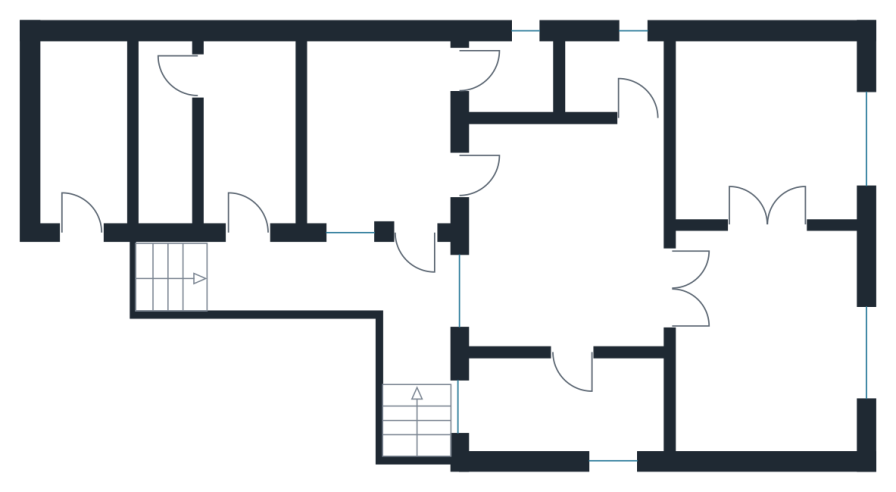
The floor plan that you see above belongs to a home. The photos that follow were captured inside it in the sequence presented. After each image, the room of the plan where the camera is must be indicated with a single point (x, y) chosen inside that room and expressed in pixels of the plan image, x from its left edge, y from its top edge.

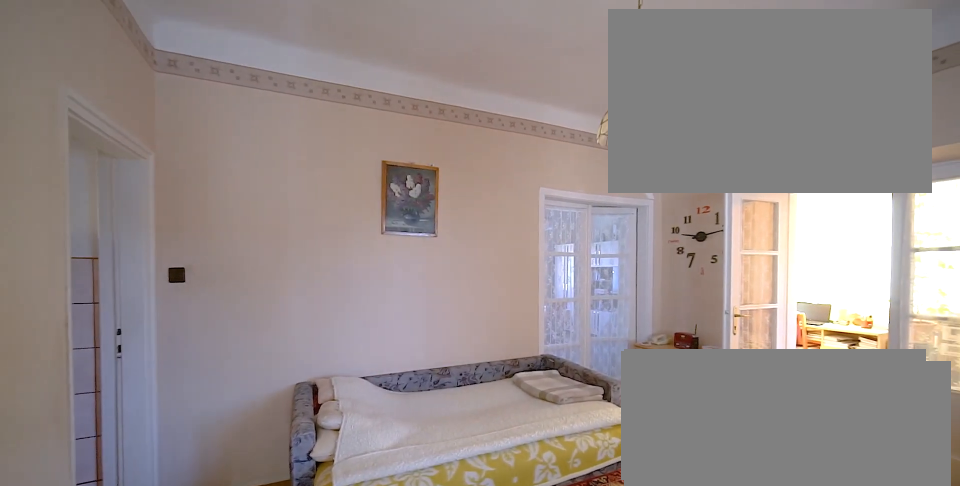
(569, 248)
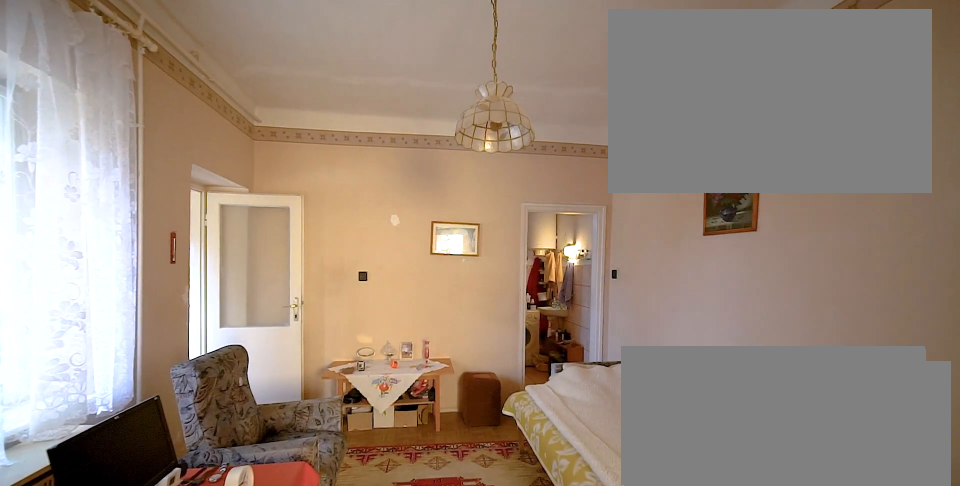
(569, 248)
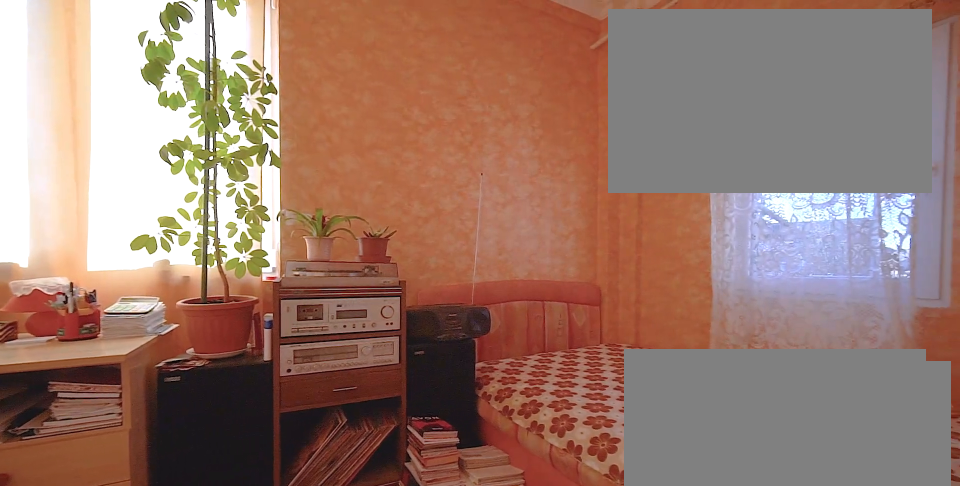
(570, 412)
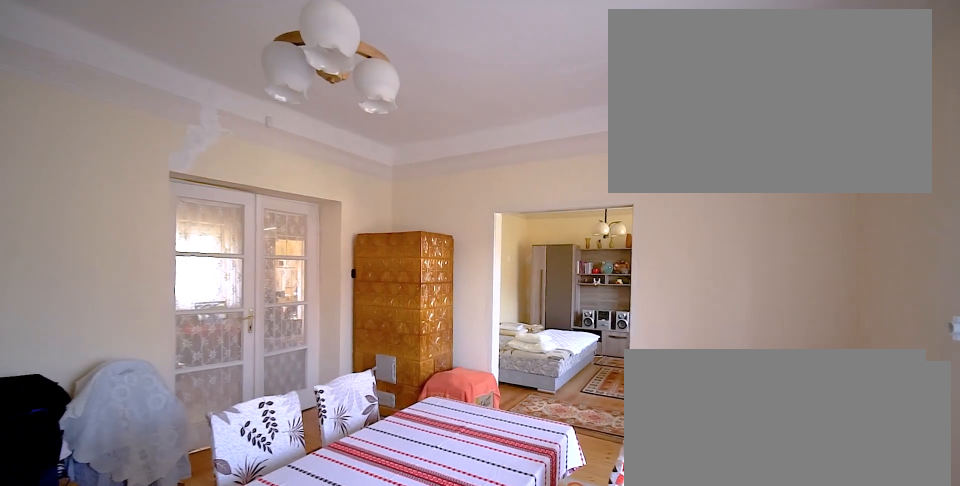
(768, 347)
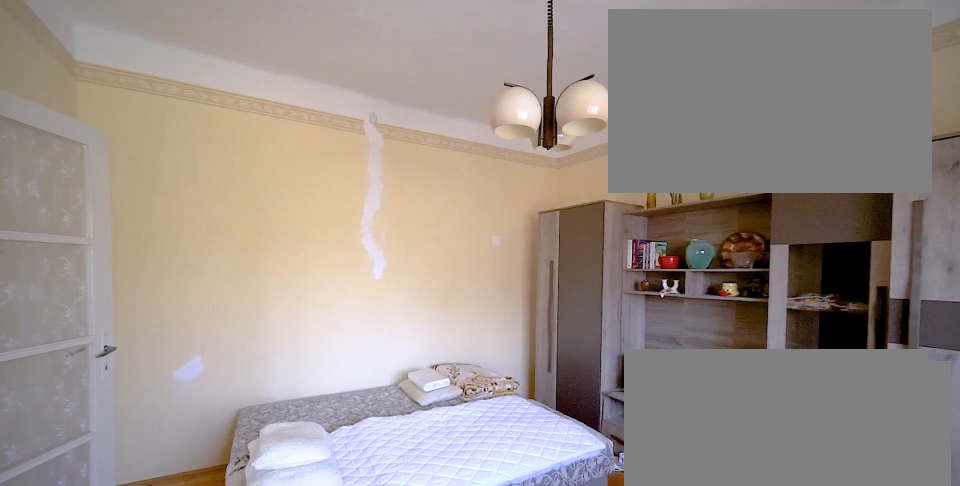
(768, 133)
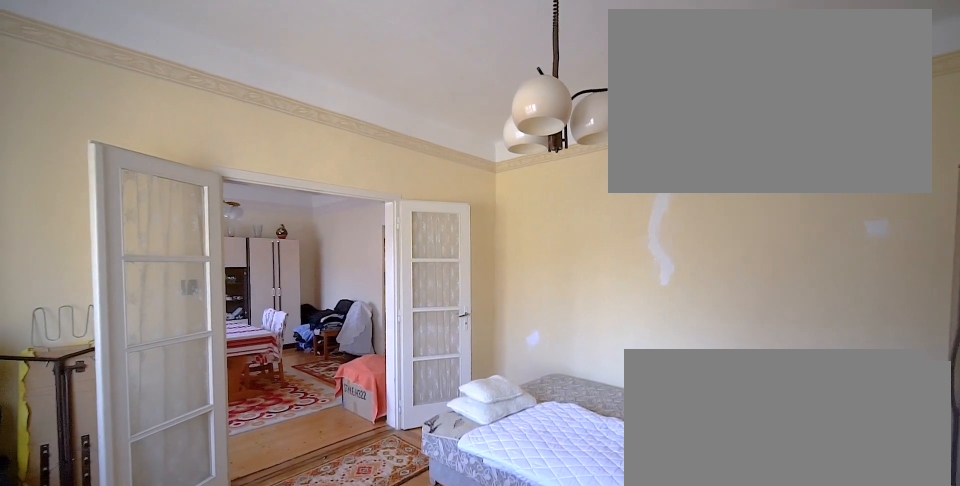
(768, 133)
